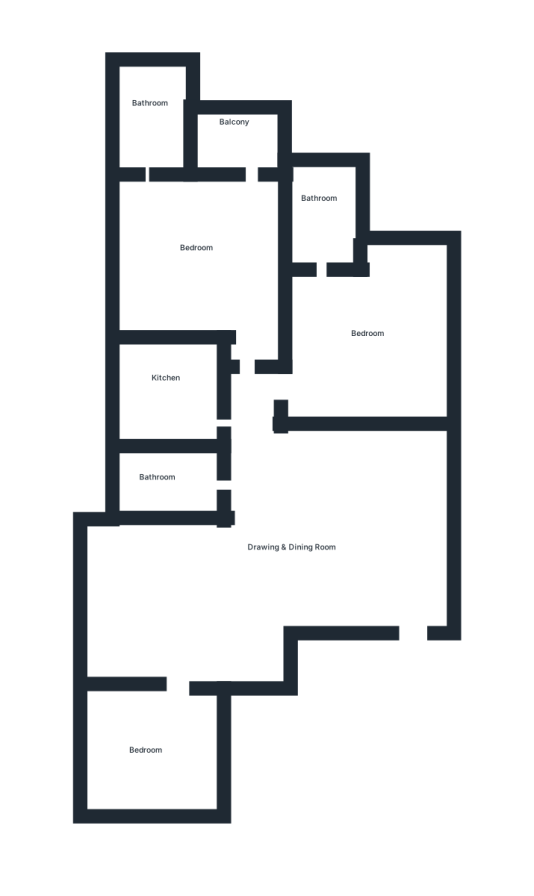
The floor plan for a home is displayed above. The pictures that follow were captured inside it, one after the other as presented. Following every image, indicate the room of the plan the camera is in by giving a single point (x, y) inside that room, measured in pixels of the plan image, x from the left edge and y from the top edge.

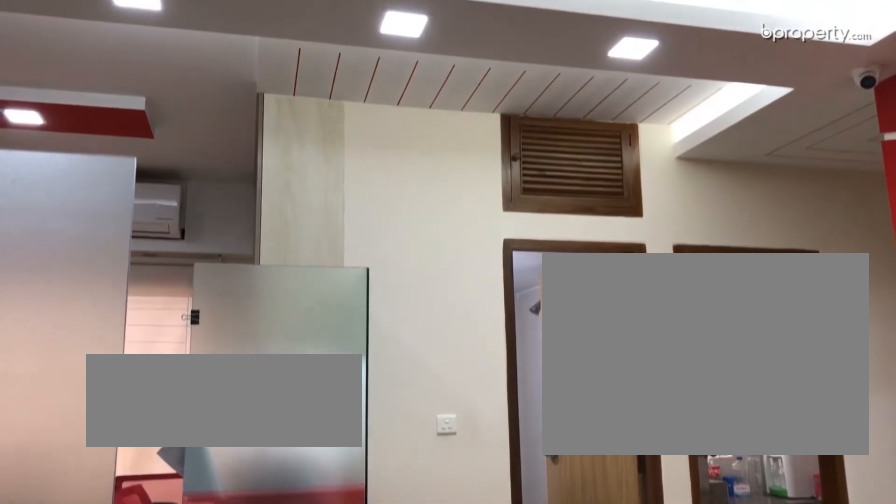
(298, 531)
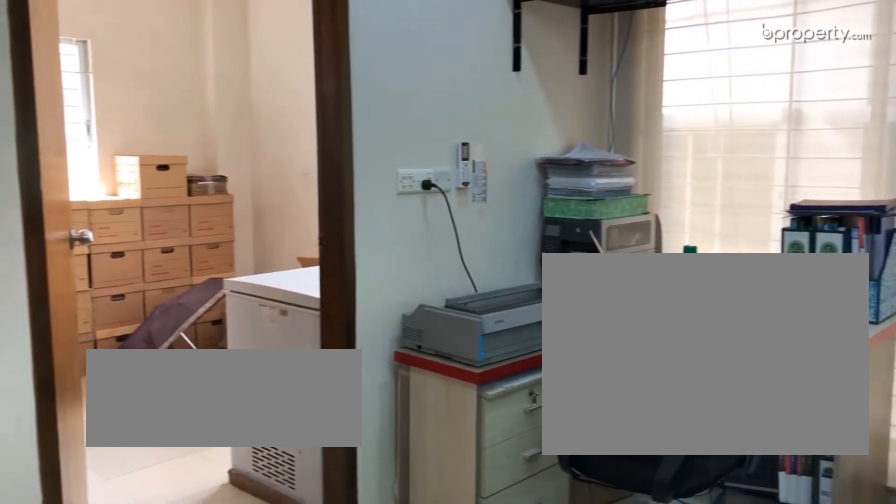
(298, 532)
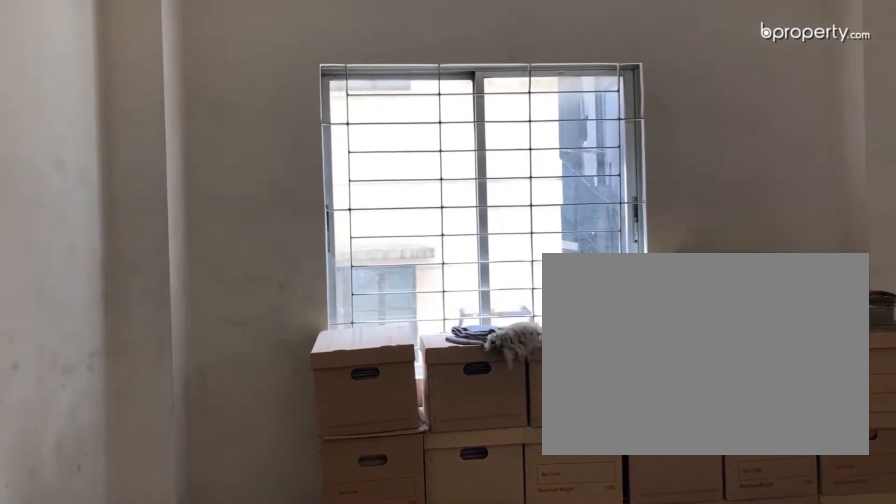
(161, 749)
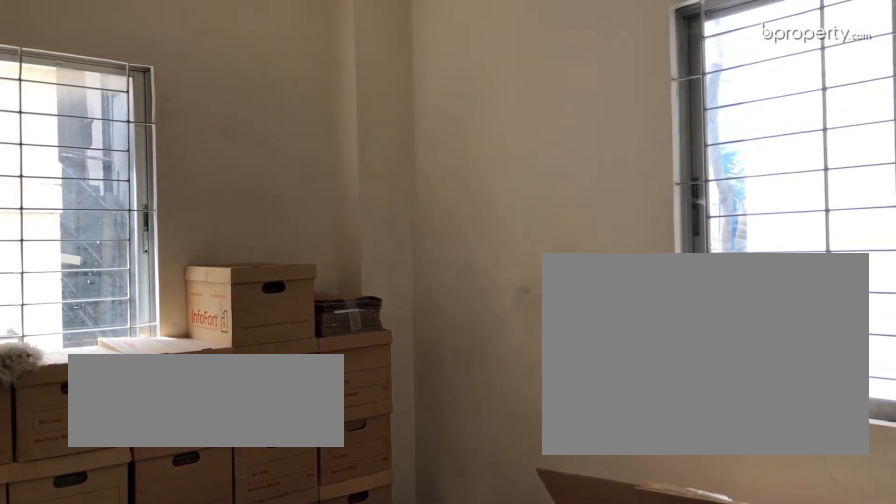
(161, 749)
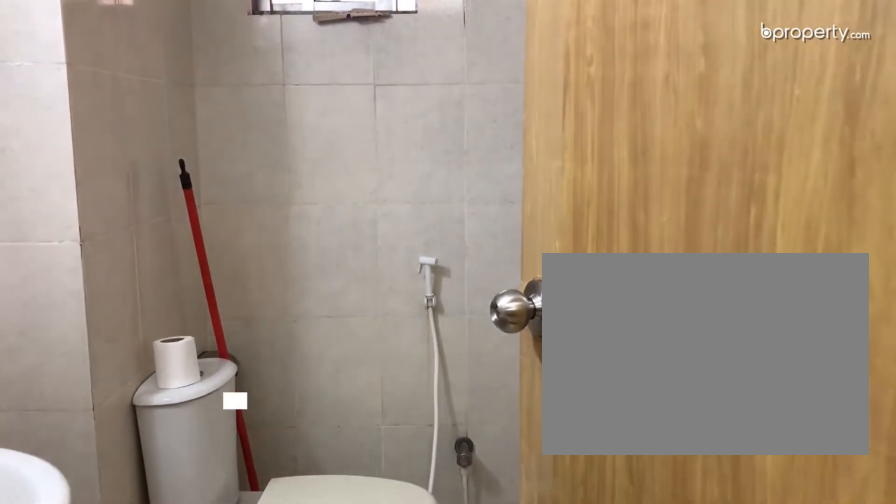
(246, 478)
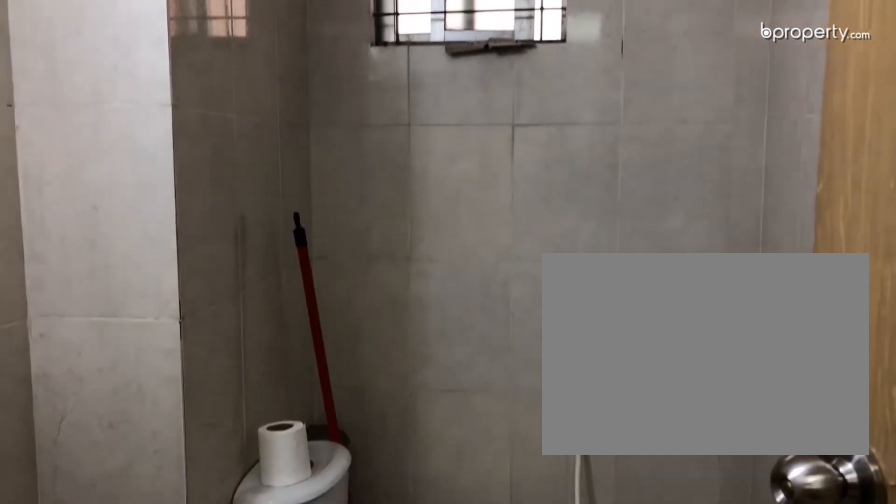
(180, 491)
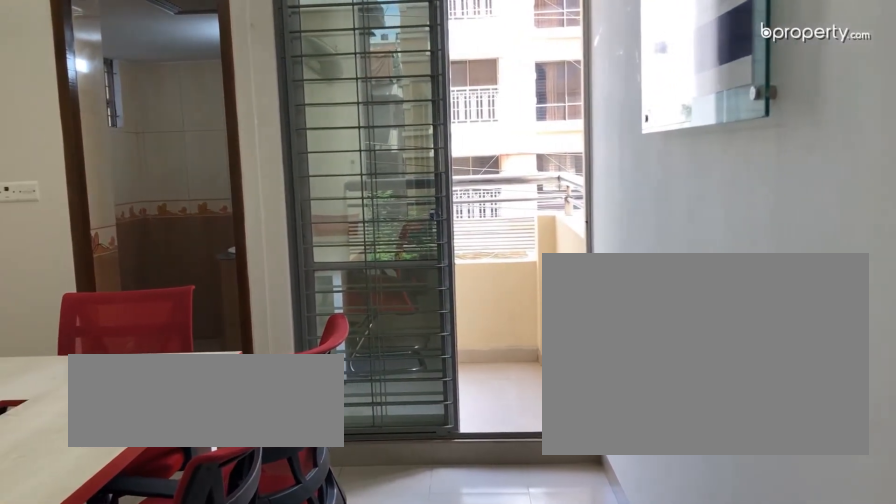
(185, 249)
